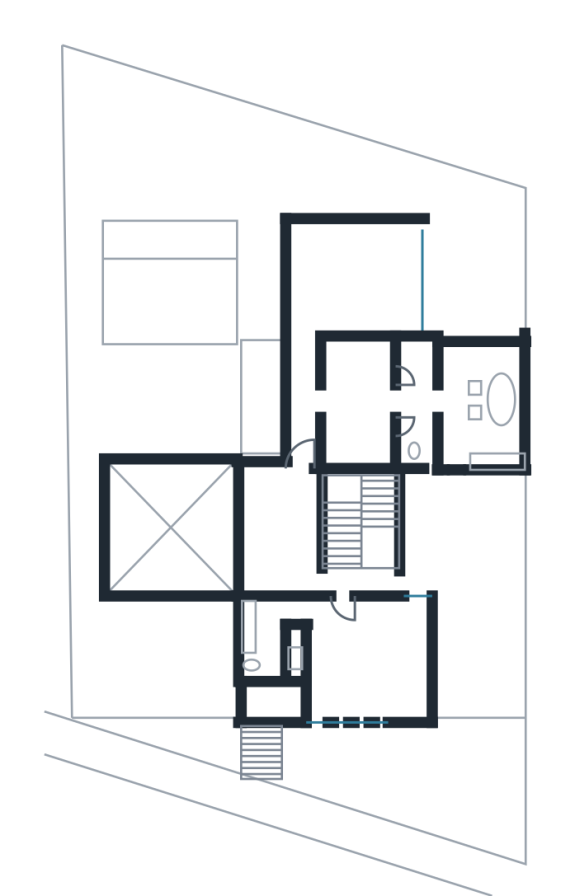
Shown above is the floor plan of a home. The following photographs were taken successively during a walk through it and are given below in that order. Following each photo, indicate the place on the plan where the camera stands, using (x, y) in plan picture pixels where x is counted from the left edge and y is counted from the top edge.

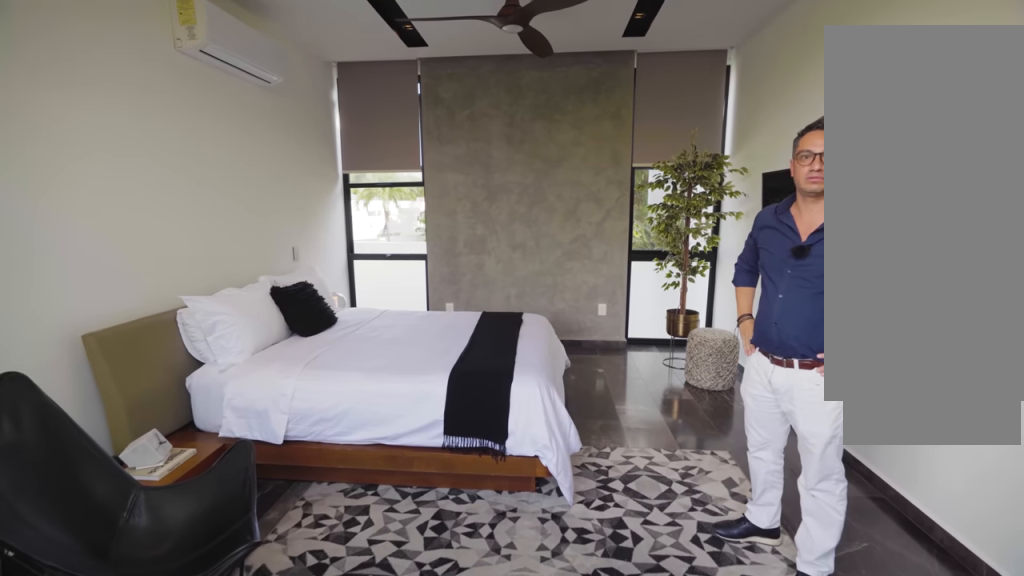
(295, 314)
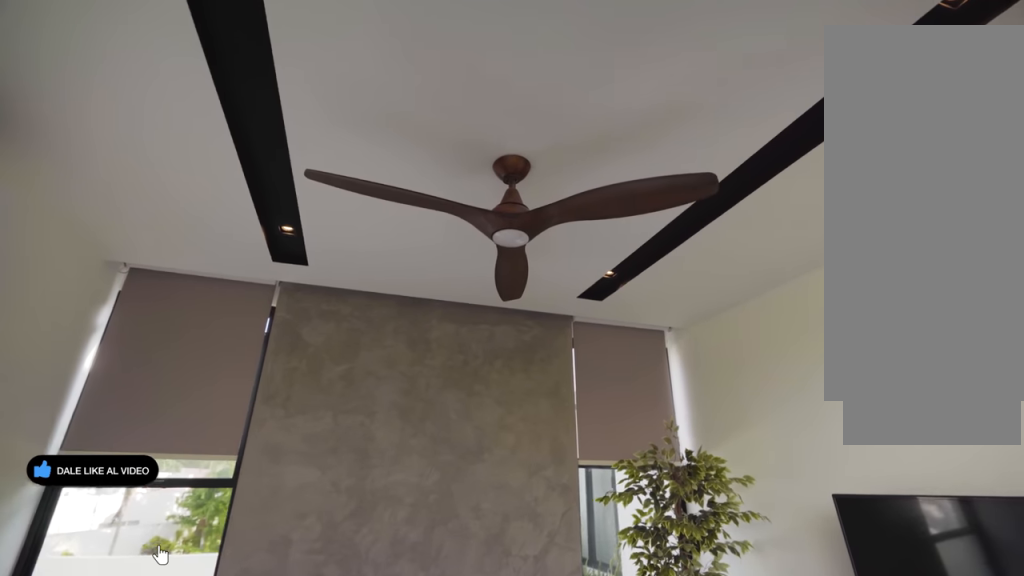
(319, 307)
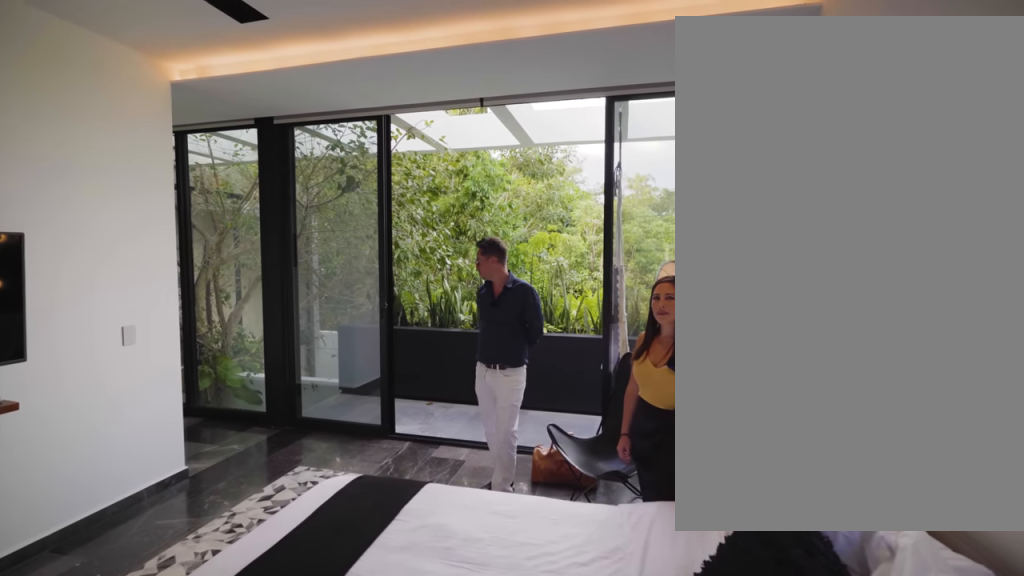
(410, 270)
